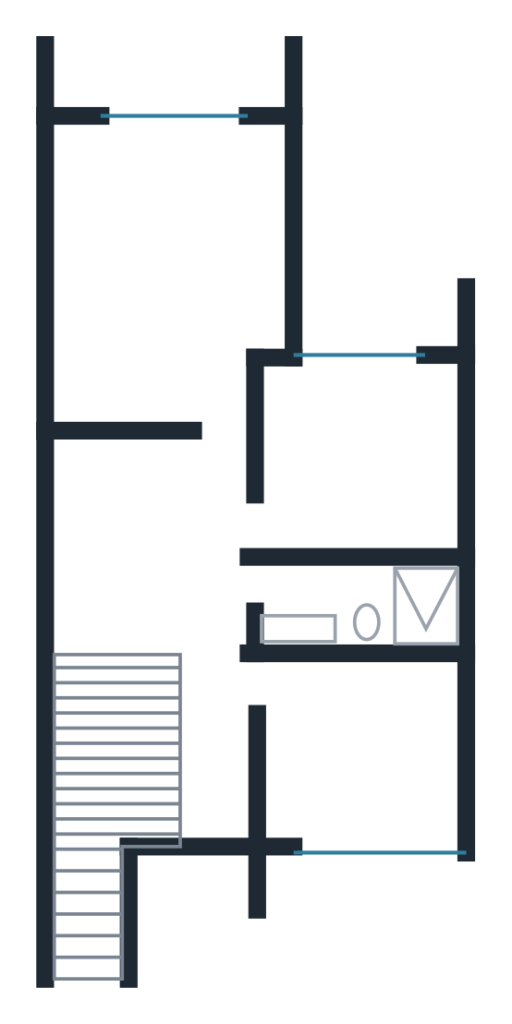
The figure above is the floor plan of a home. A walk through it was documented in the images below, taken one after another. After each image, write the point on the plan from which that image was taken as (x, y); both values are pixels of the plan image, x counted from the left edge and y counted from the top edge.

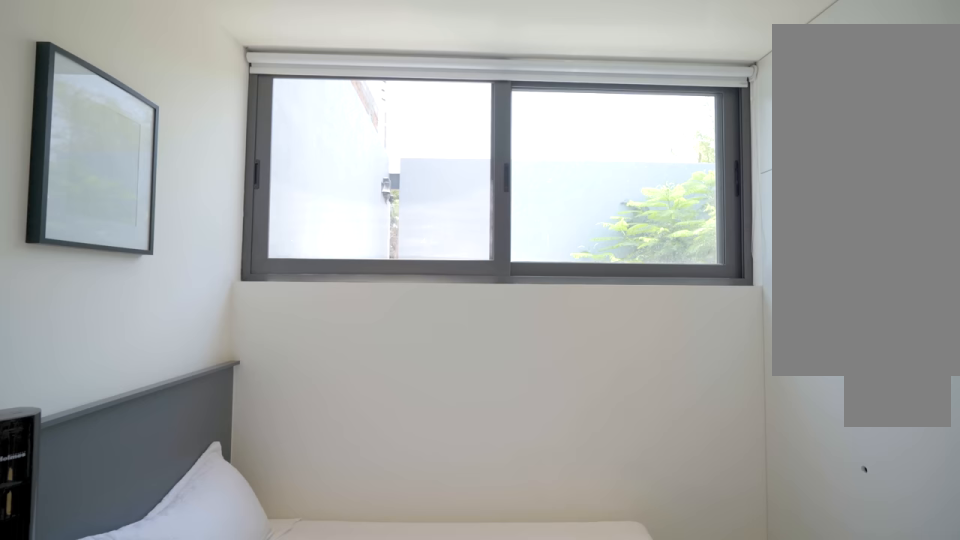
(308, 775)
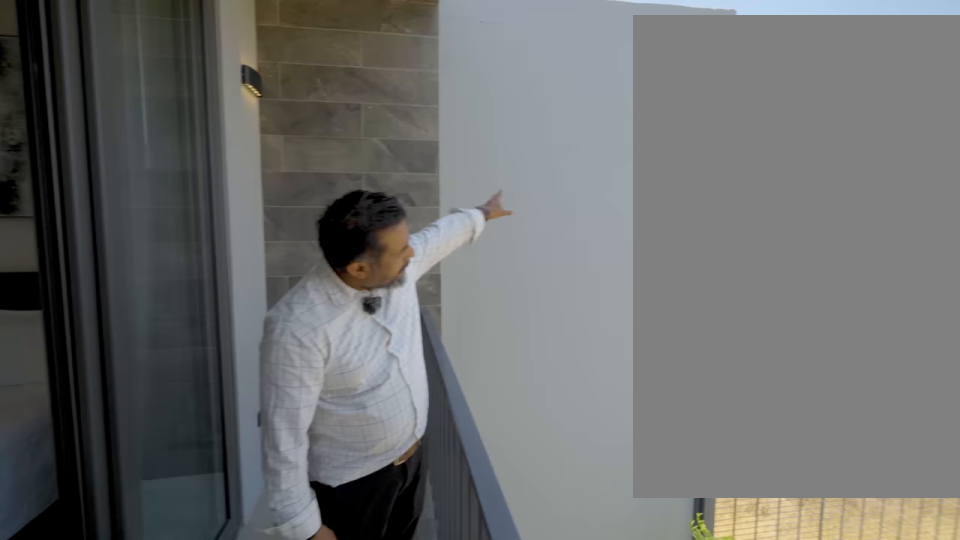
(193, 86)
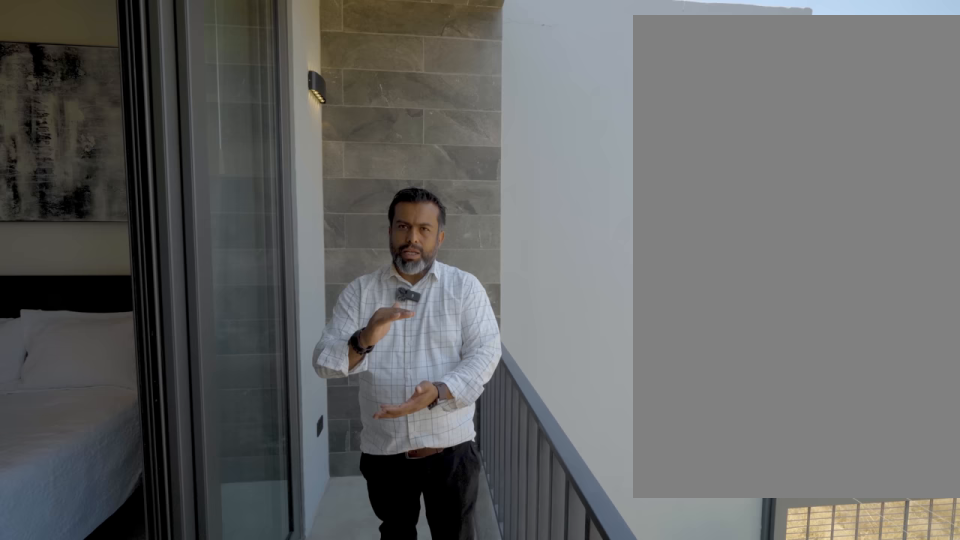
(192, 87)
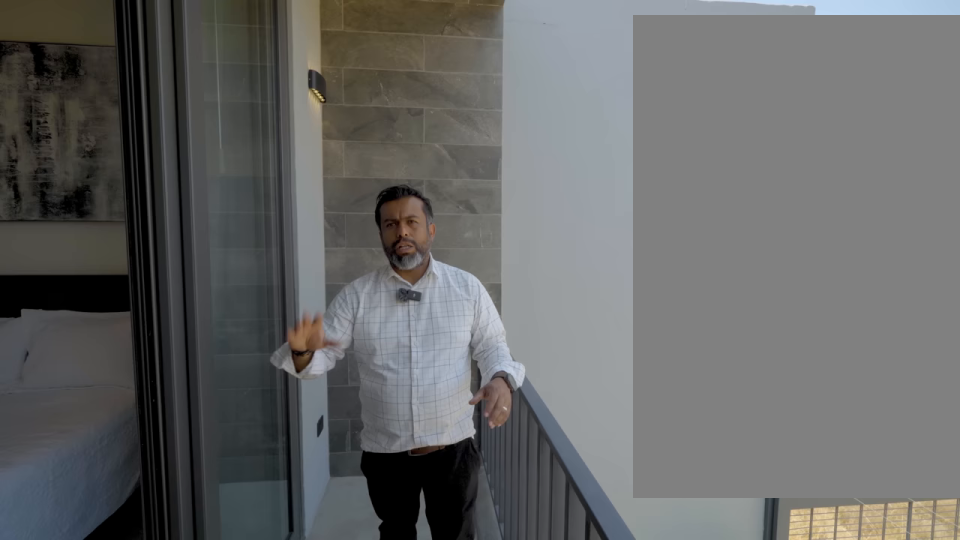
(192, 87)
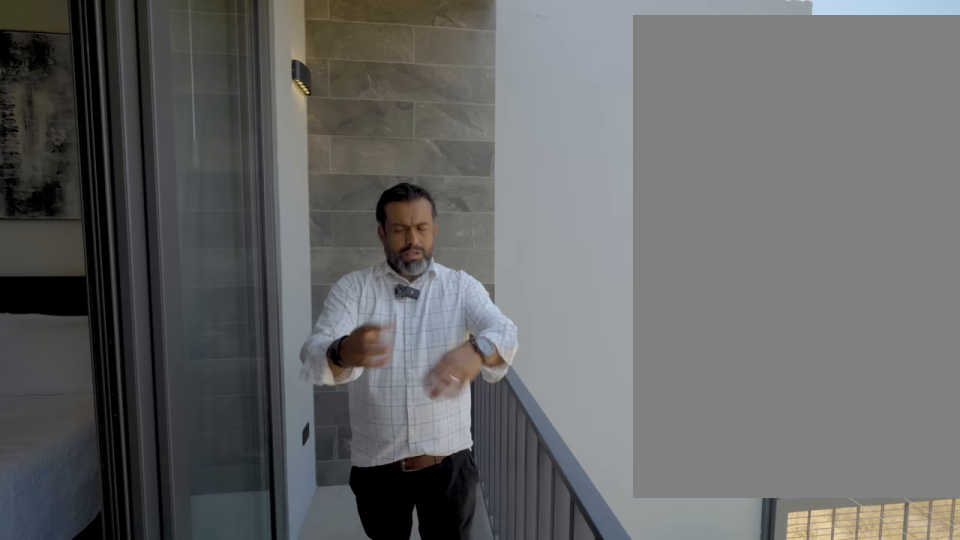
(192, 87)
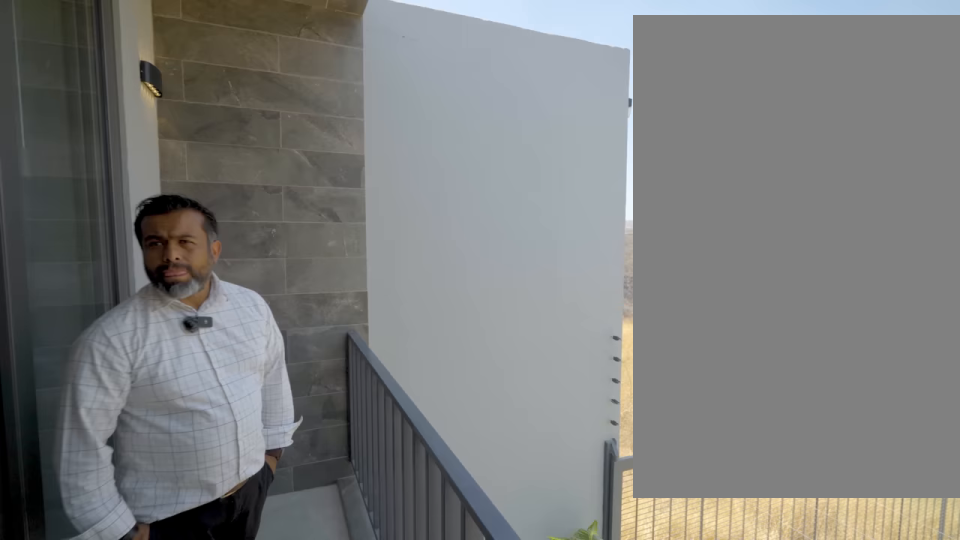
(193, 86)
